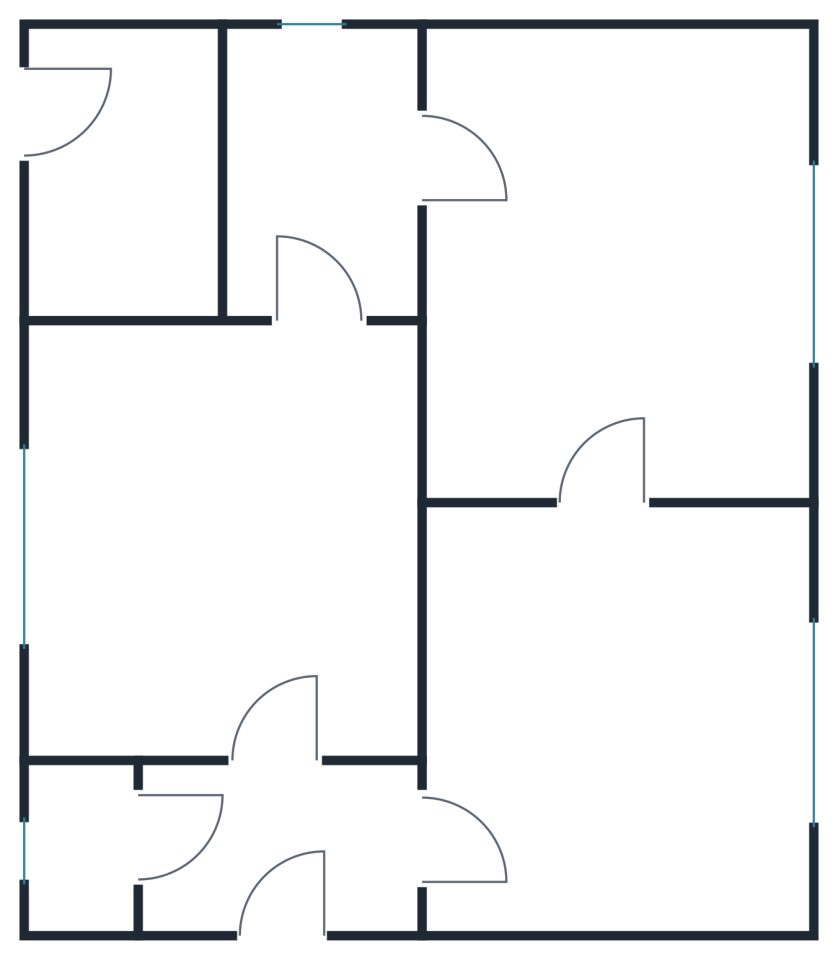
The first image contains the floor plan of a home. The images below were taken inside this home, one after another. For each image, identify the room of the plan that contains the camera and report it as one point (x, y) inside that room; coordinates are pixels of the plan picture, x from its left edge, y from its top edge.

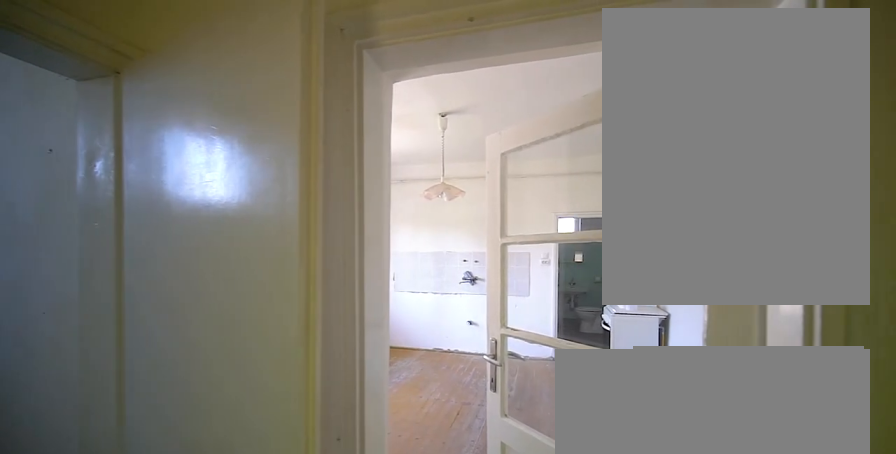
(290, 829)
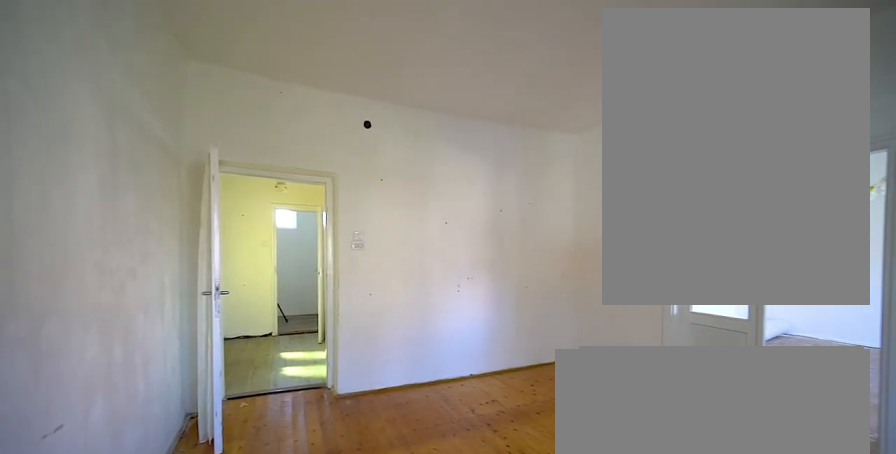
(624, 723)
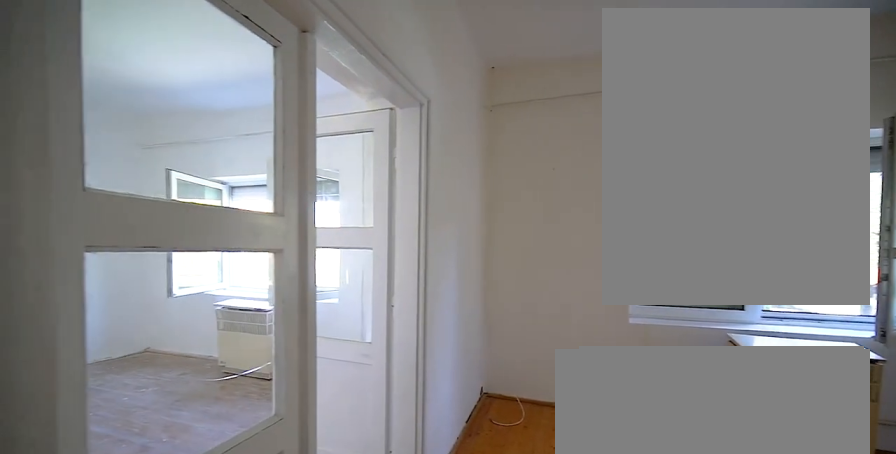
(623, 723)
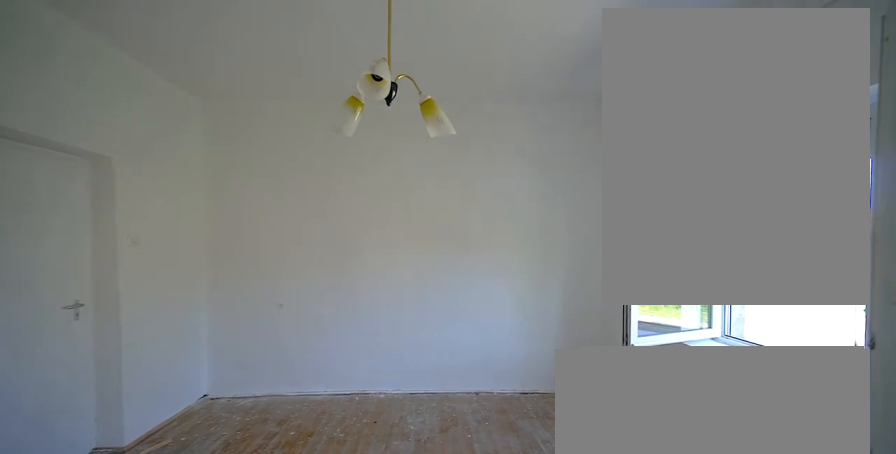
(632, 283)
